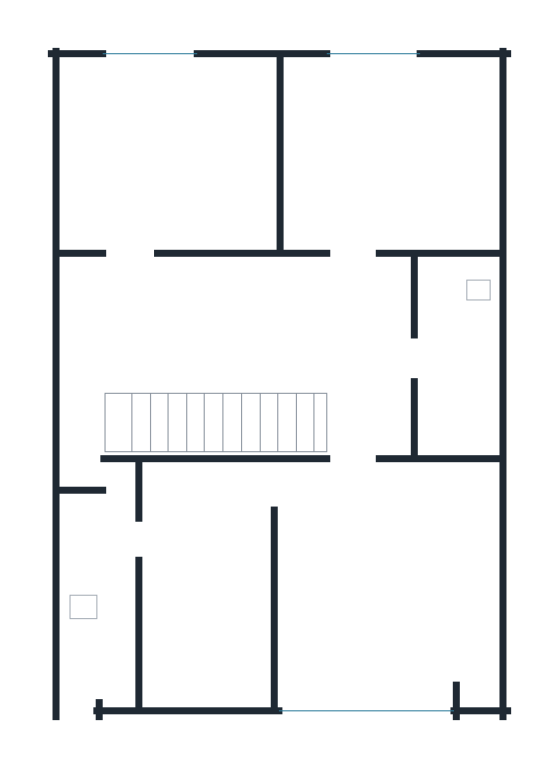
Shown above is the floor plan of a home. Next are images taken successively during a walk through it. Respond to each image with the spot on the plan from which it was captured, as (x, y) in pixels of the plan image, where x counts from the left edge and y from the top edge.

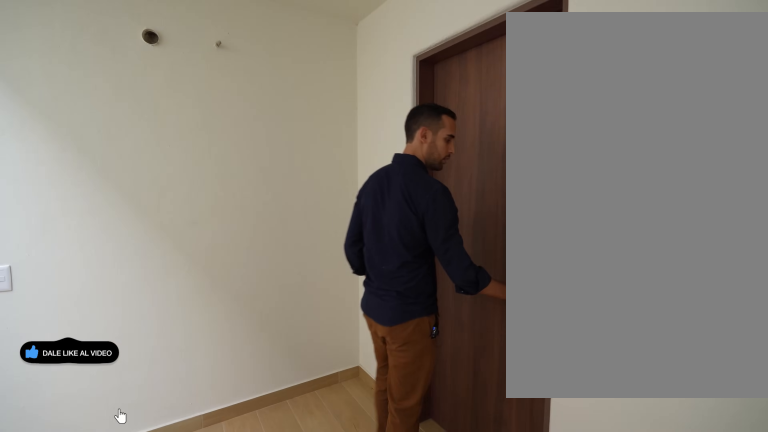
(152, 280)
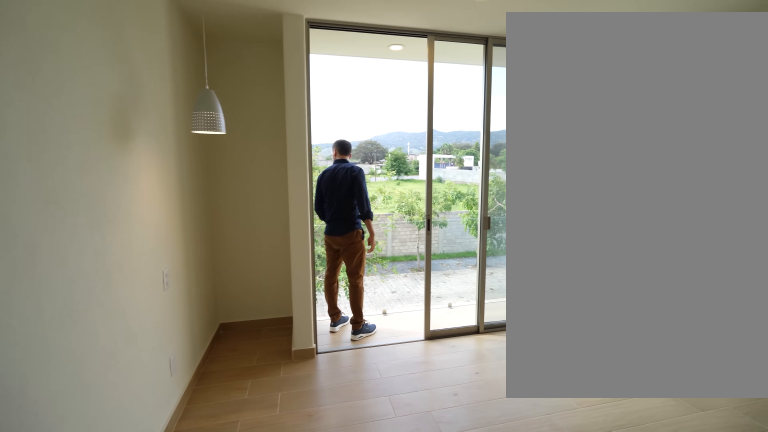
(456, 514)
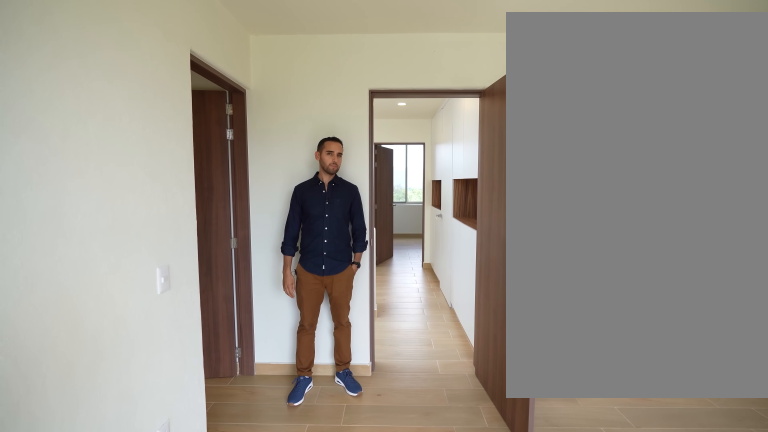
(341, 688)
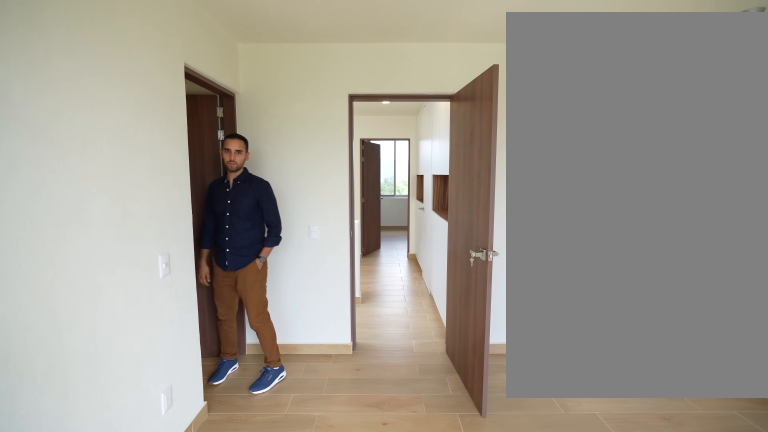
(341, 689)
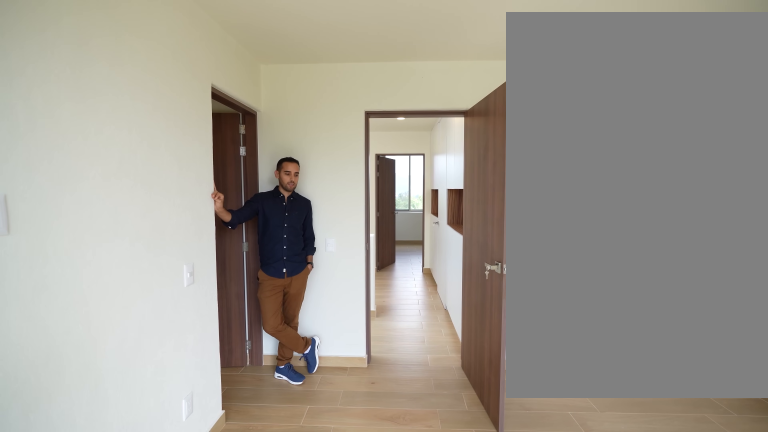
(345, 688)
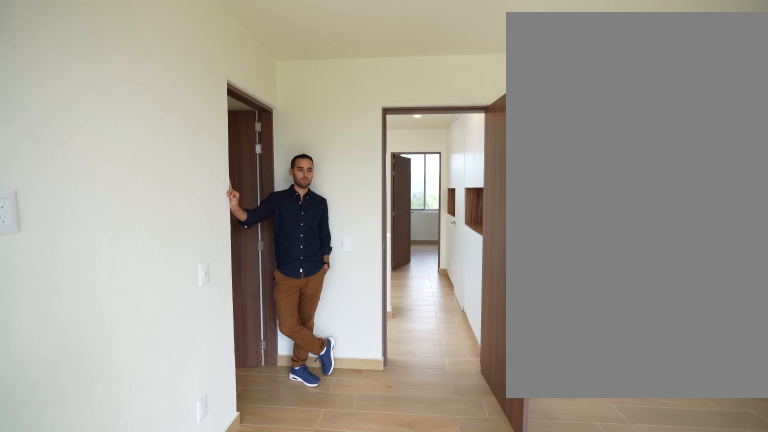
(345, 688)
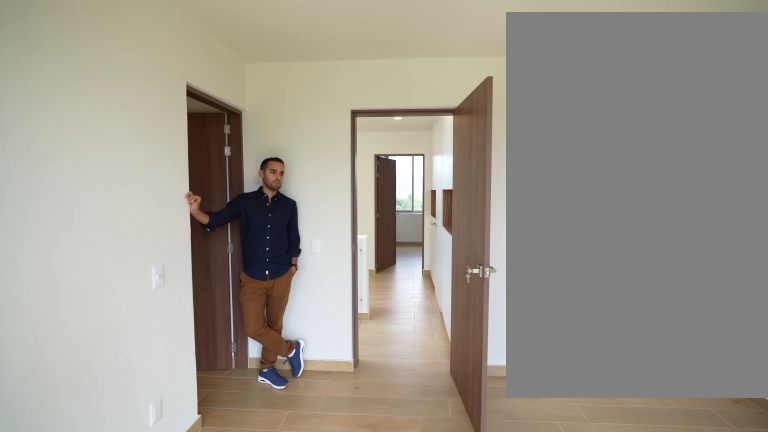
(345, 688)
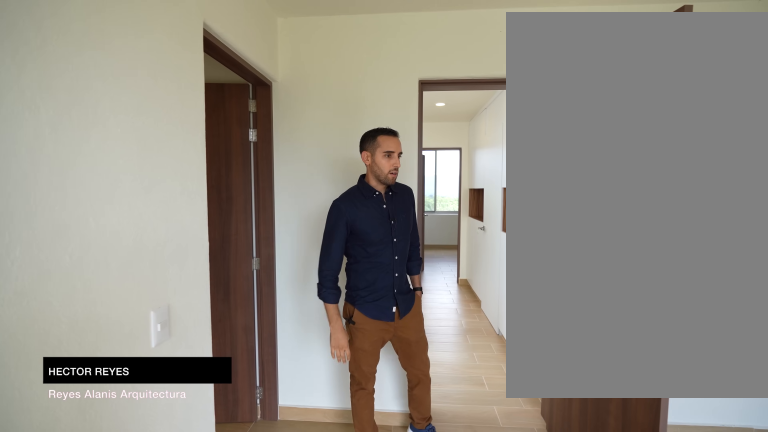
(366, 666)
